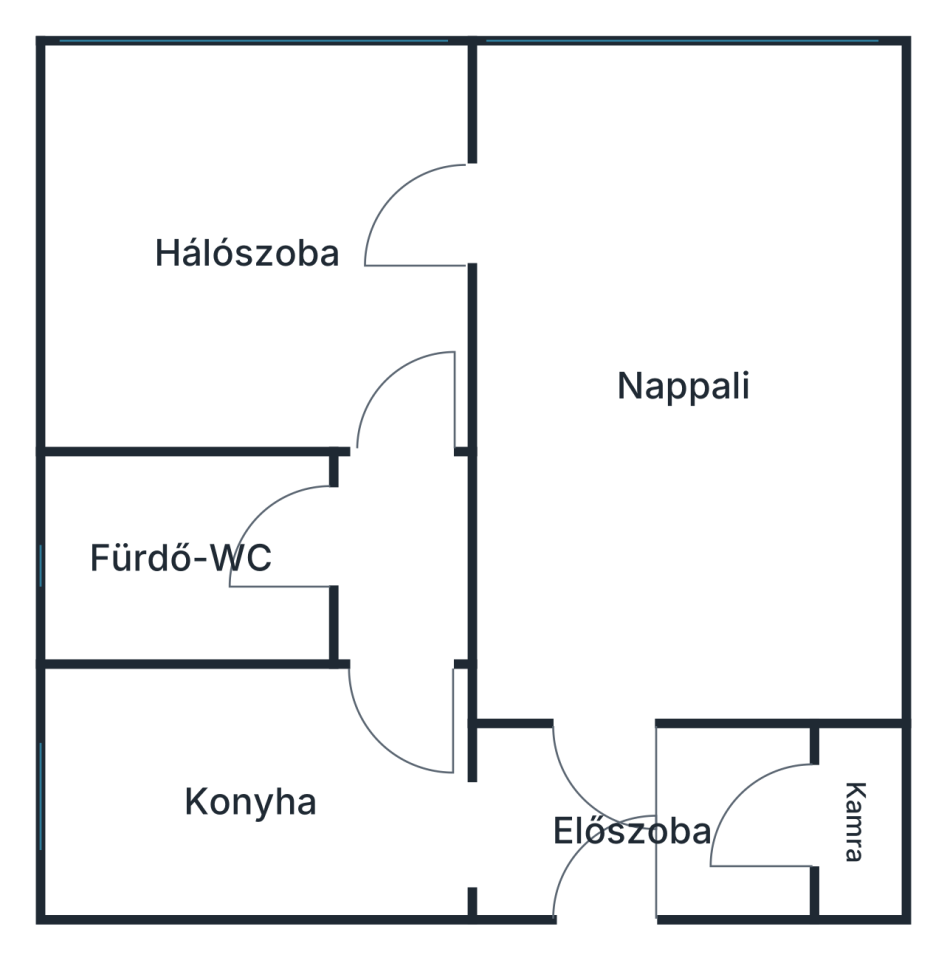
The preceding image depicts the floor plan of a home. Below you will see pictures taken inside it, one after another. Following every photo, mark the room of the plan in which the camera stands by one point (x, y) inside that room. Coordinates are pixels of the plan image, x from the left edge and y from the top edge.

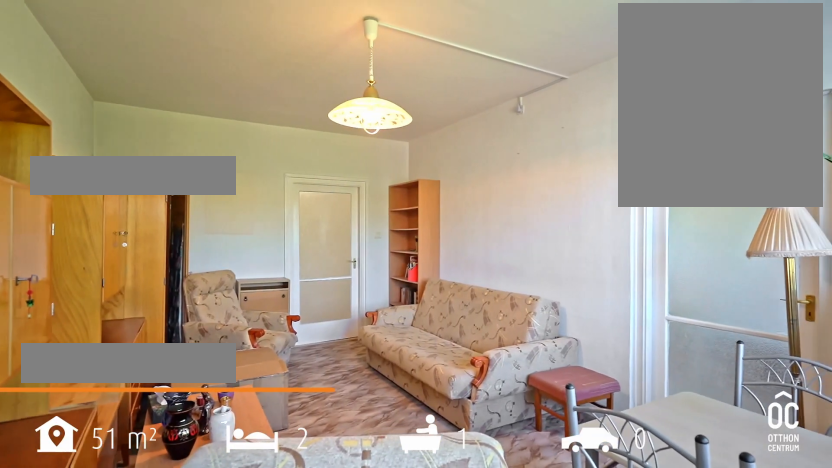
(678, 384)
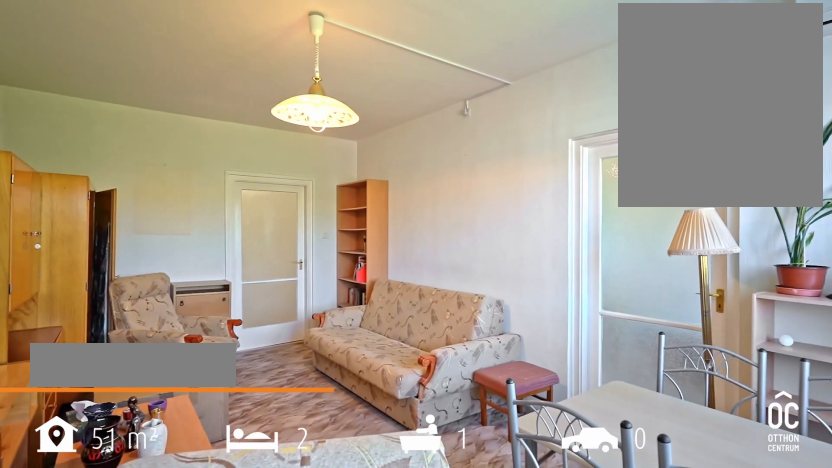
(678, 384)
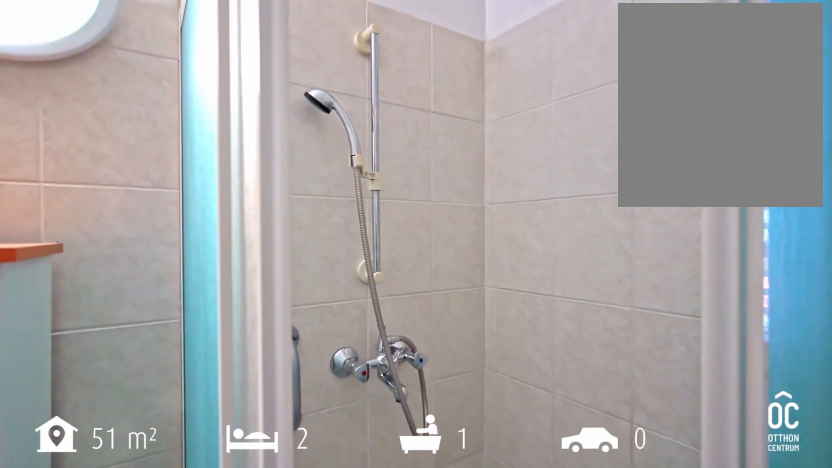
(185, 558)
